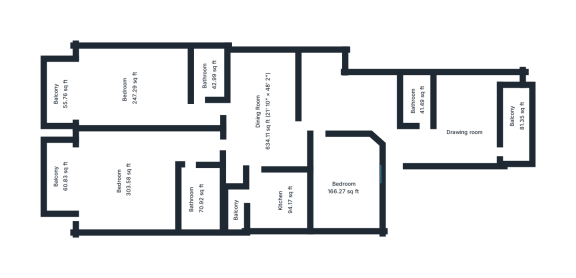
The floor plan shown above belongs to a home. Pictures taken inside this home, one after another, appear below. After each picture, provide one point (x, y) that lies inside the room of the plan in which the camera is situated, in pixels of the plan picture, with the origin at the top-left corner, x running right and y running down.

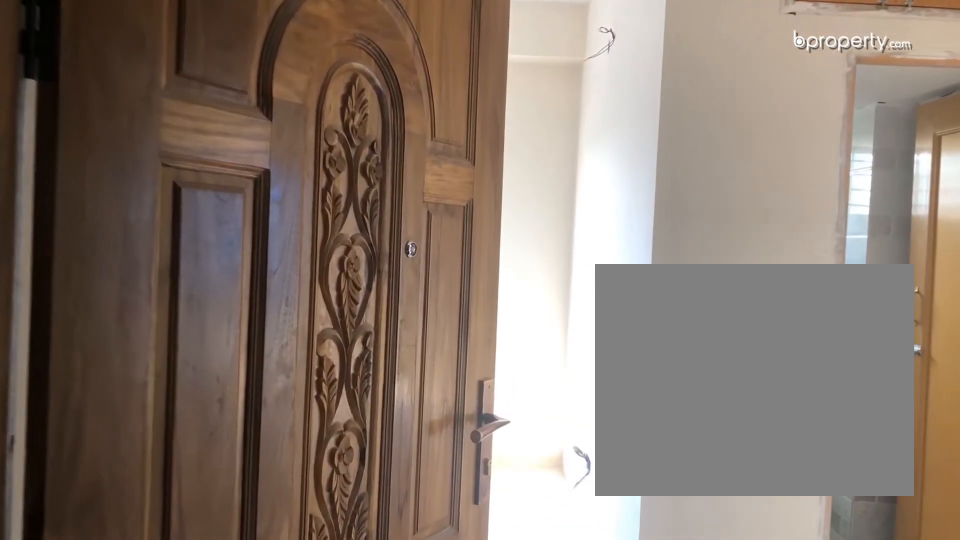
(453, 154)
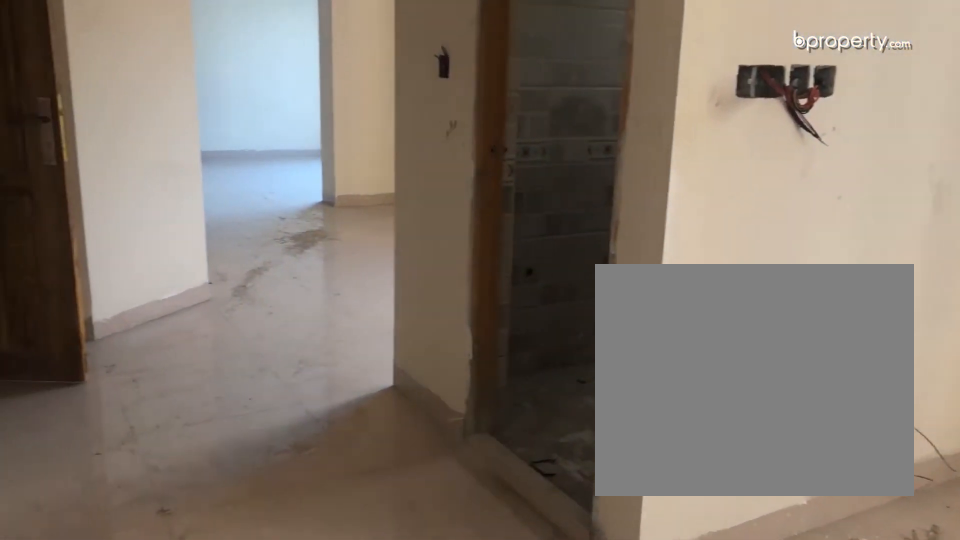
(453, 154)
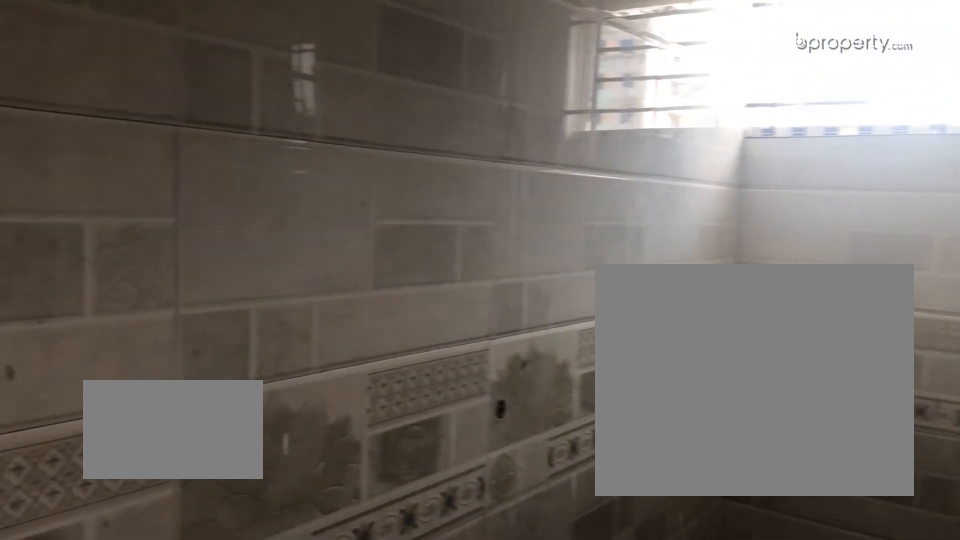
(418, 99)
